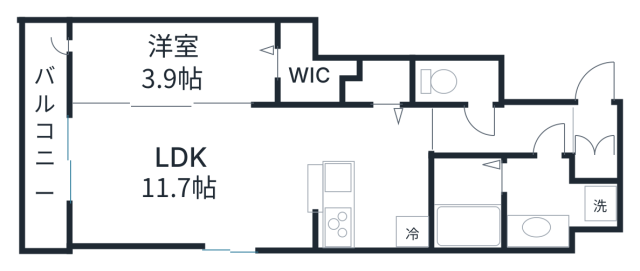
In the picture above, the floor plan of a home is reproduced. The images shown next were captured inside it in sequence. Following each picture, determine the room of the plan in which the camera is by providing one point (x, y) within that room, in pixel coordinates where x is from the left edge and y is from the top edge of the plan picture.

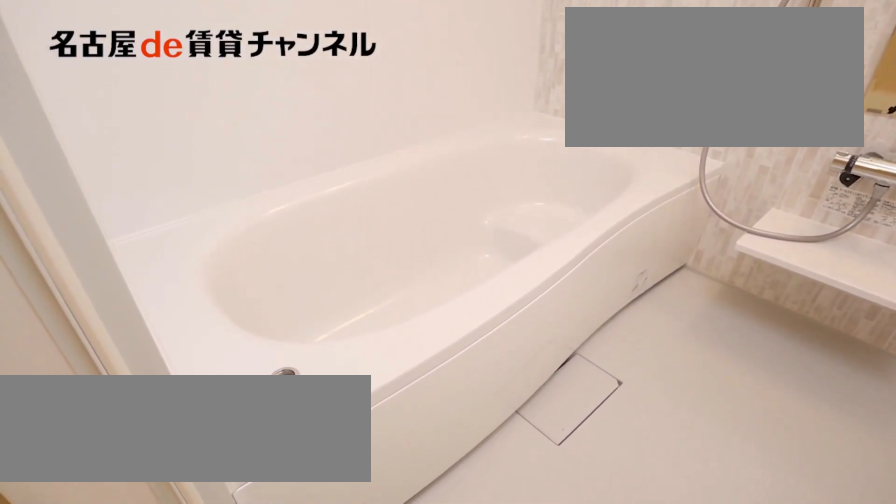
(466, 204)
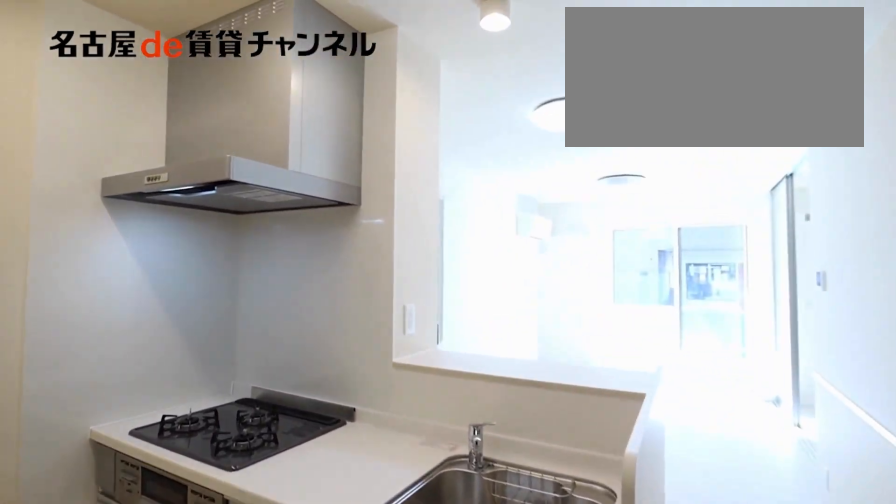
(377, 179)
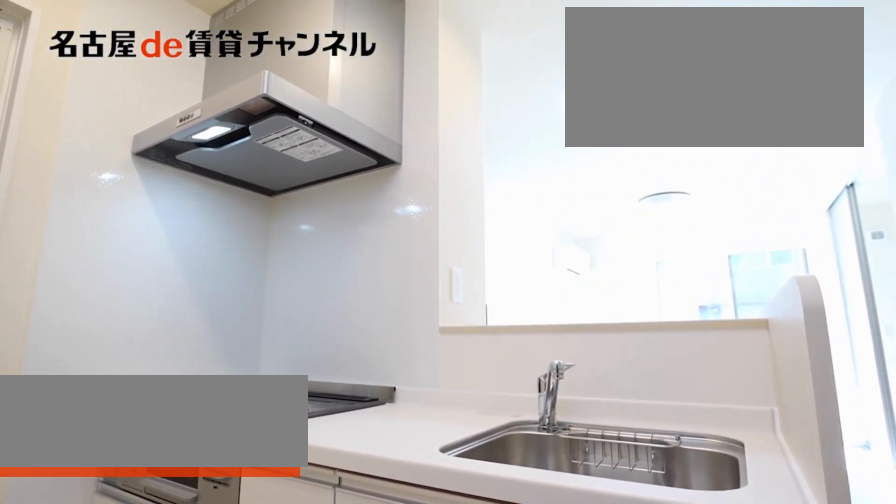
(377, 179)
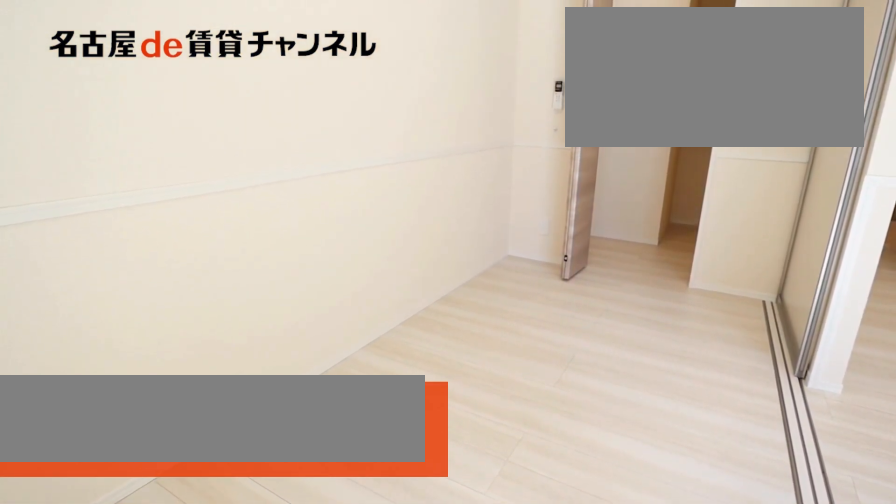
(174, 64)
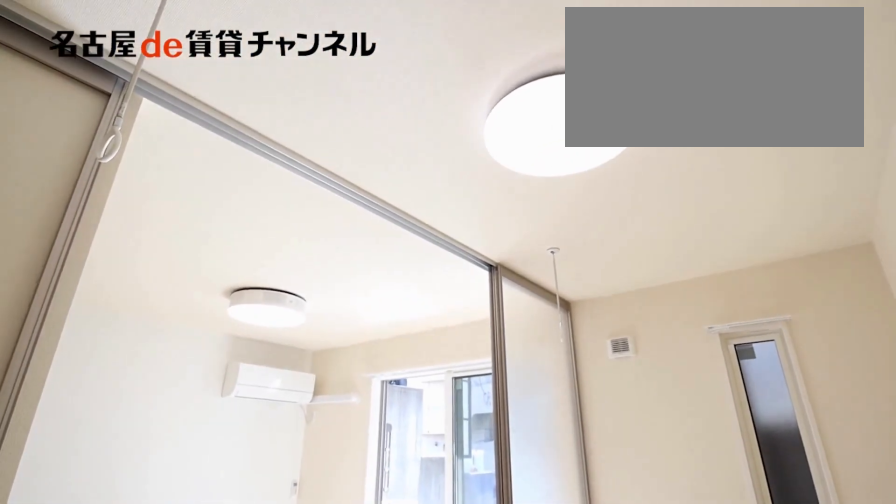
(174, 64)
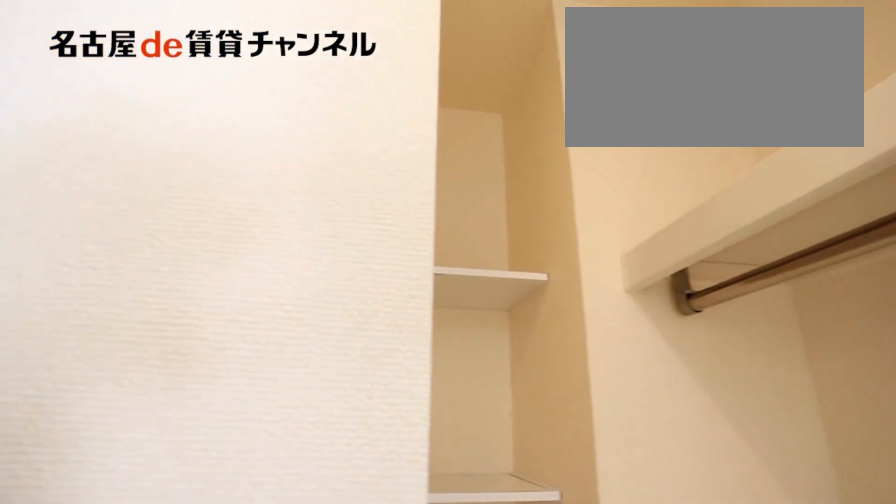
(307, 71)
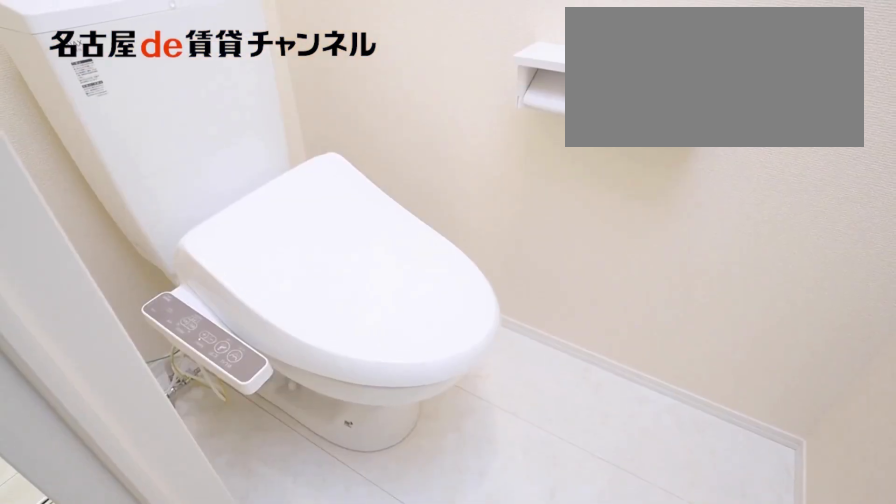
(458, 82)
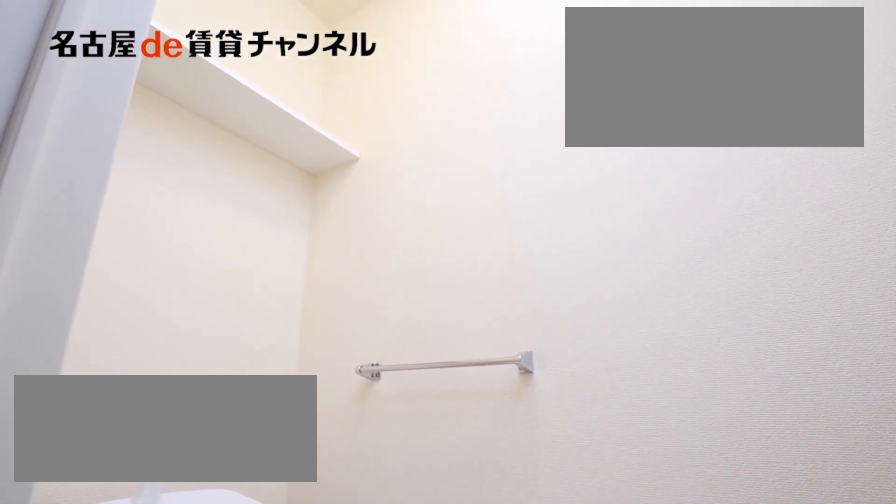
(458, 82)
